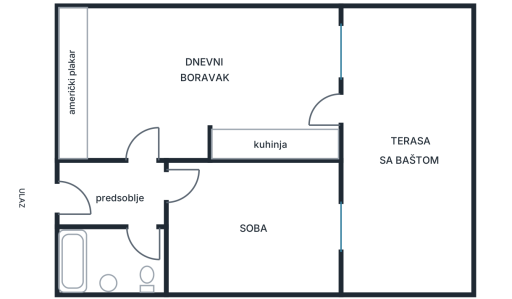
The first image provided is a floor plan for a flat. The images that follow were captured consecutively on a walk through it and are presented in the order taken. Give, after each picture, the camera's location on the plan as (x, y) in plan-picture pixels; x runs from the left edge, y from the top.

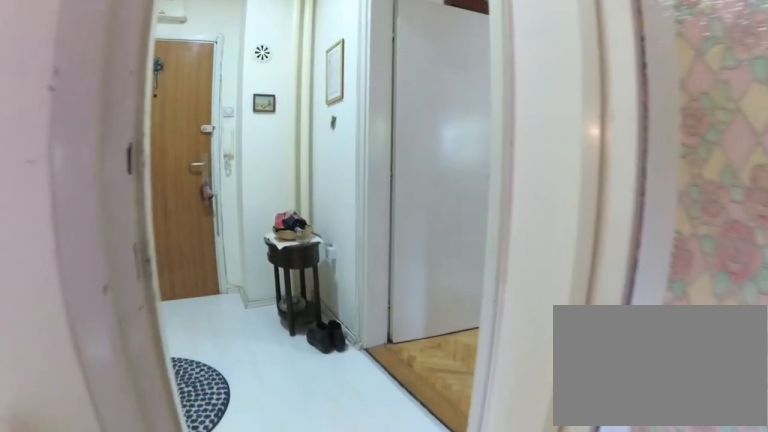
(203, 188)
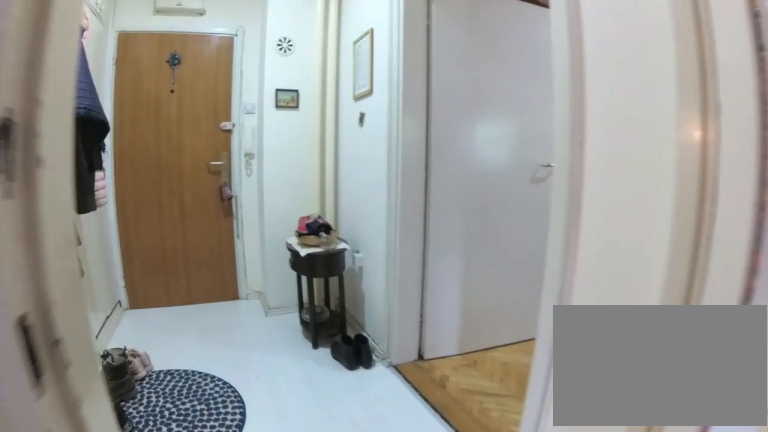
(195, 189)
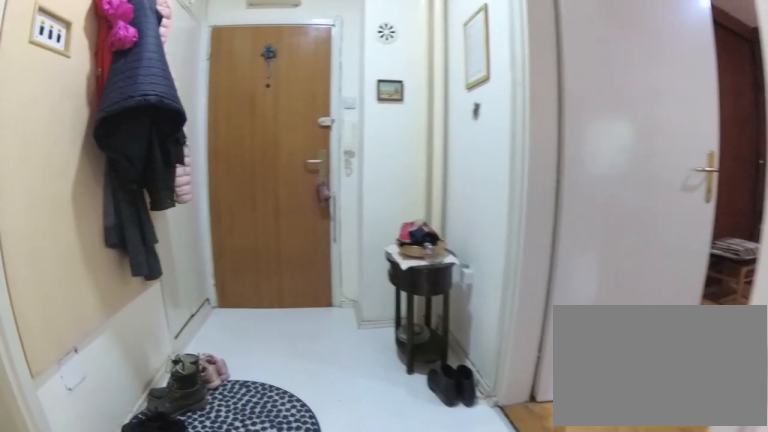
(185, 188)
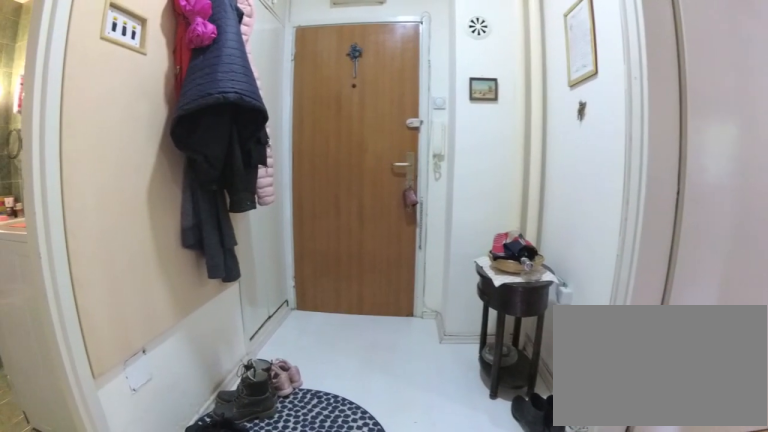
(175, 189)
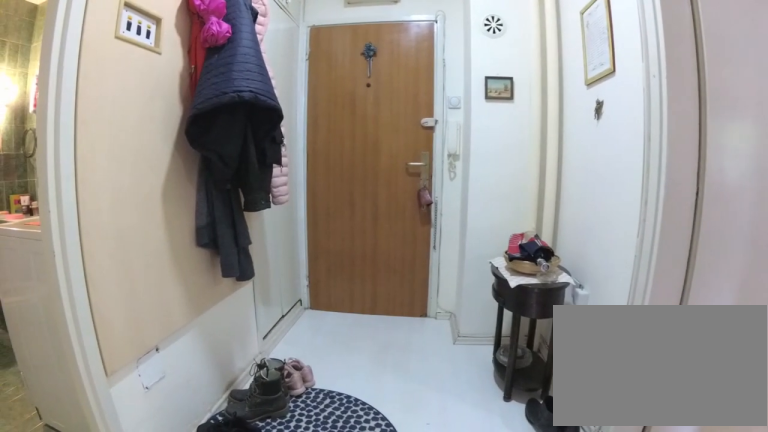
(173, 189)
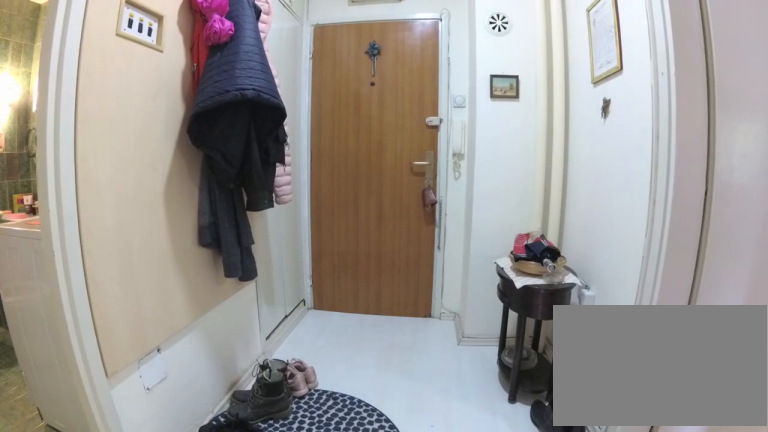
(171, 190)
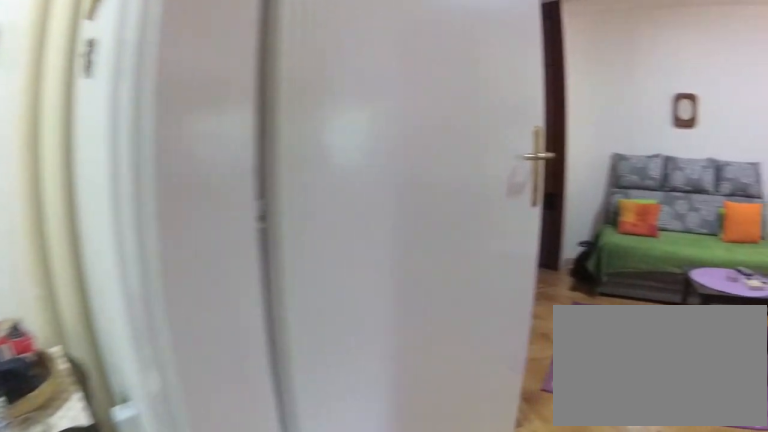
(157, 188)
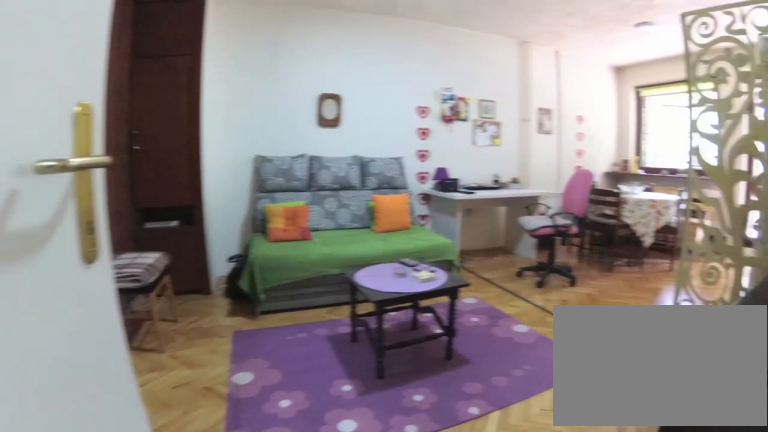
(146, 181)
